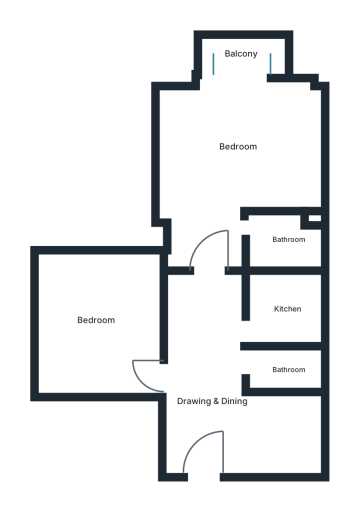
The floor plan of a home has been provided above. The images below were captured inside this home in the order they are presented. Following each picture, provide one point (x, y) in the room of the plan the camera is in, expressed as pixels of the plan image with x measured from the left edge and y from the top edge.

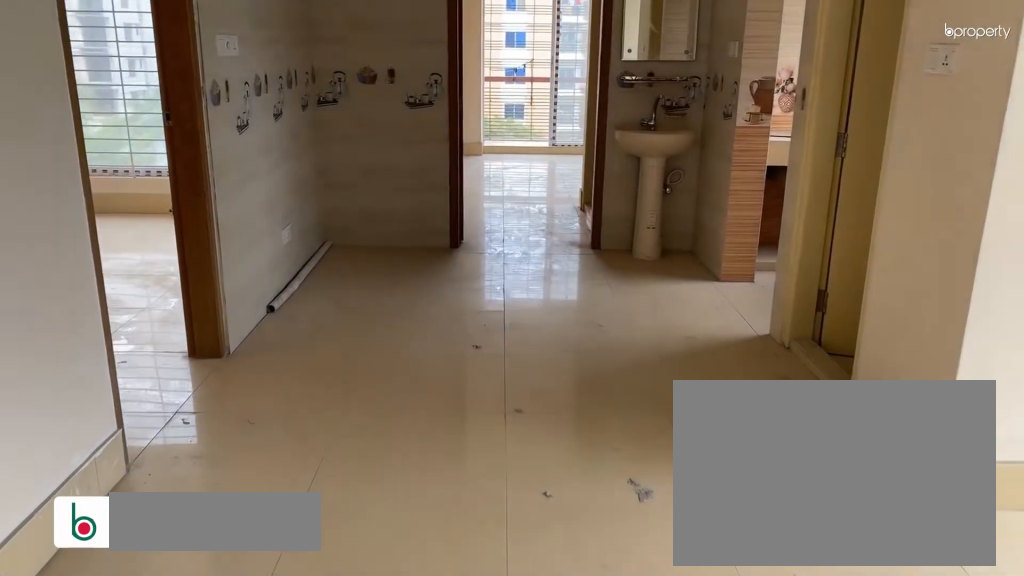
(204, 399)
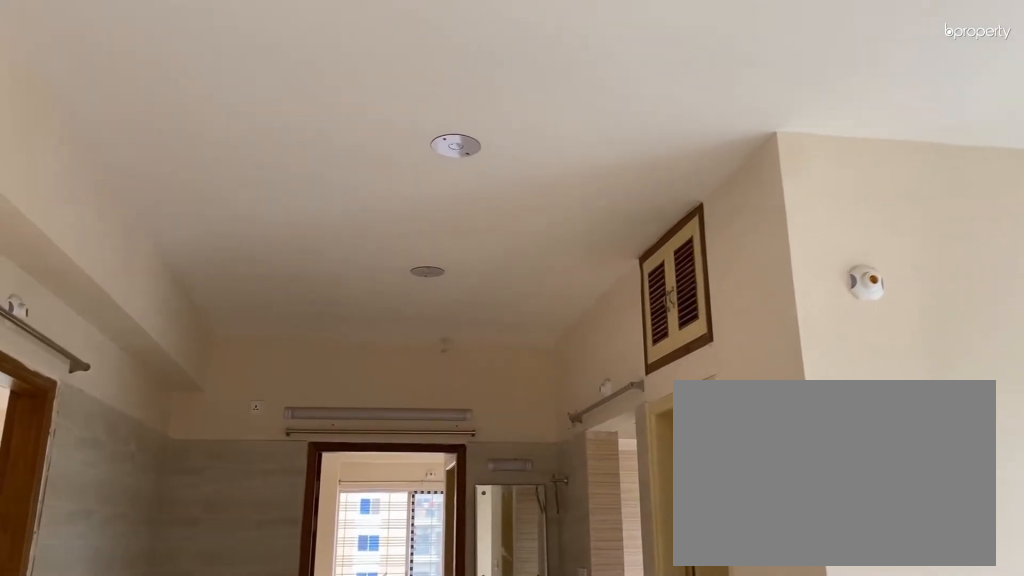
(204, 399)
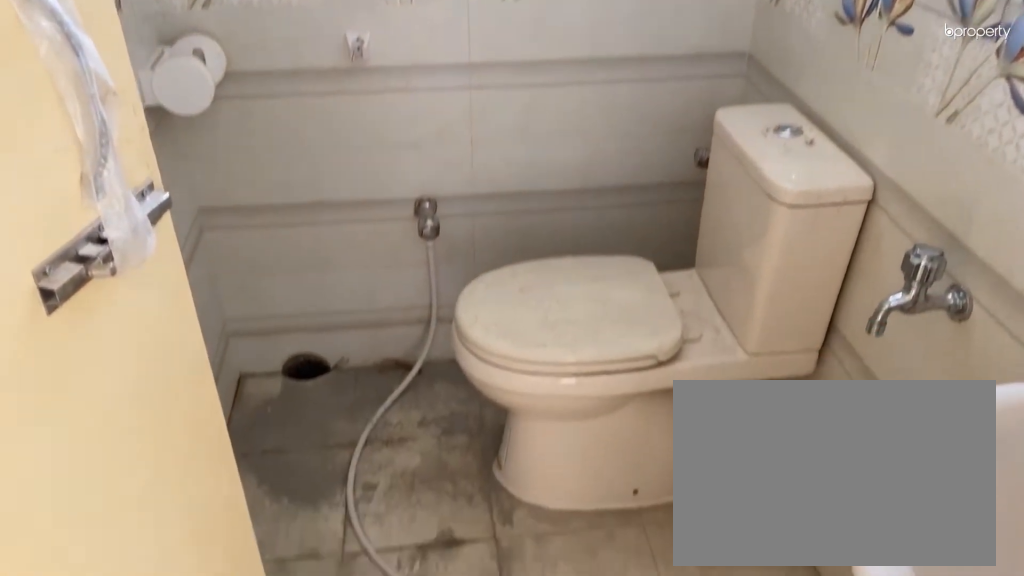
(289, 370)
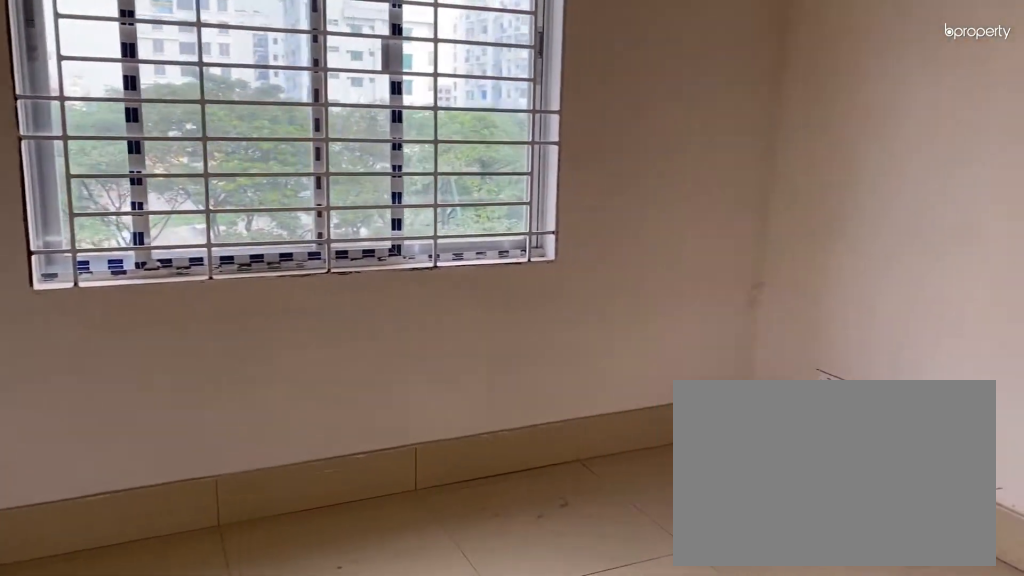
(238, 142)
